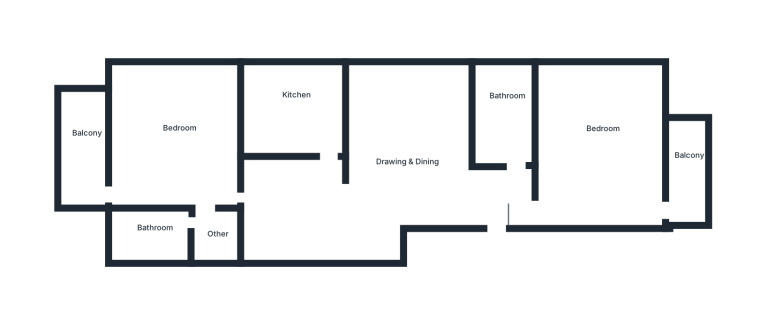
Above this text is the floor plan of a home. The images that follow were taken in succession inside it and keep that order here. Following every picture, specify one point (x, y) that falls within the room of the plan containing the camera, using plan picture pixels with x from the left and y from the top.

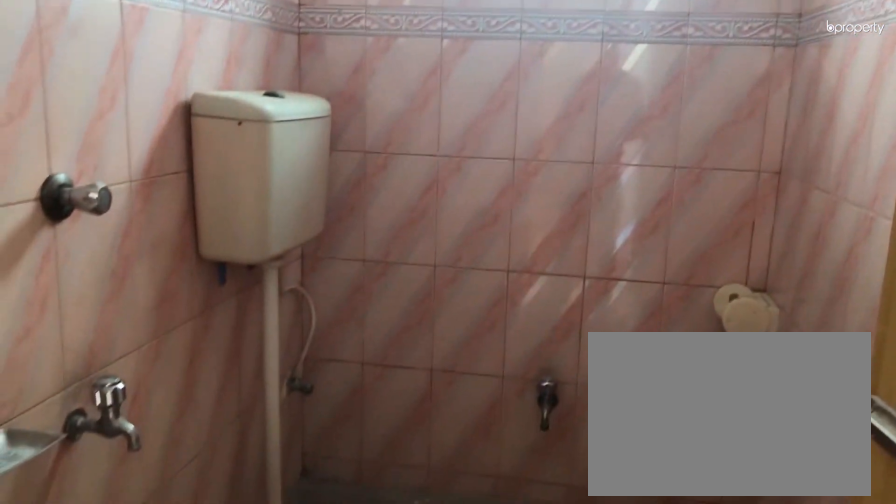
(508, 123)
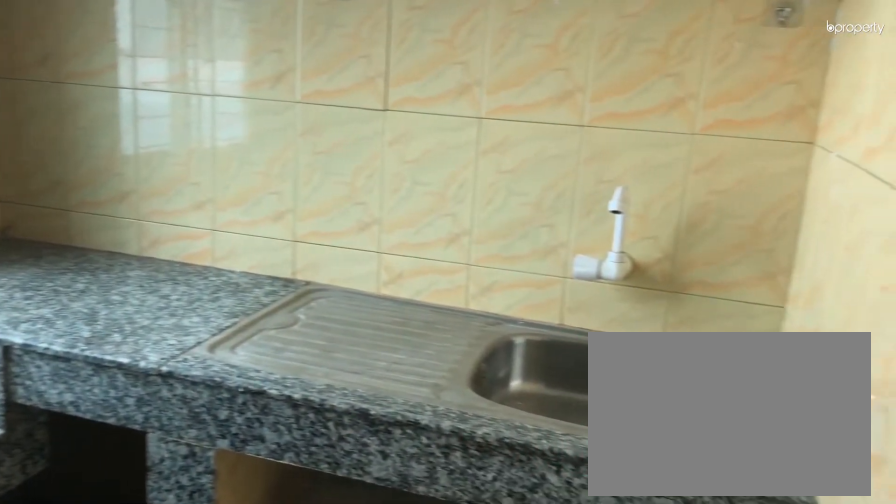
(300, 109)
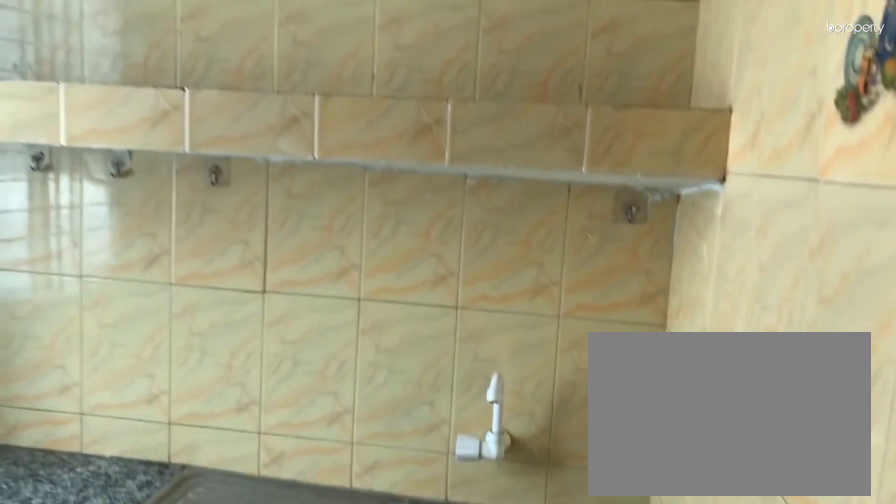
(300, 109)
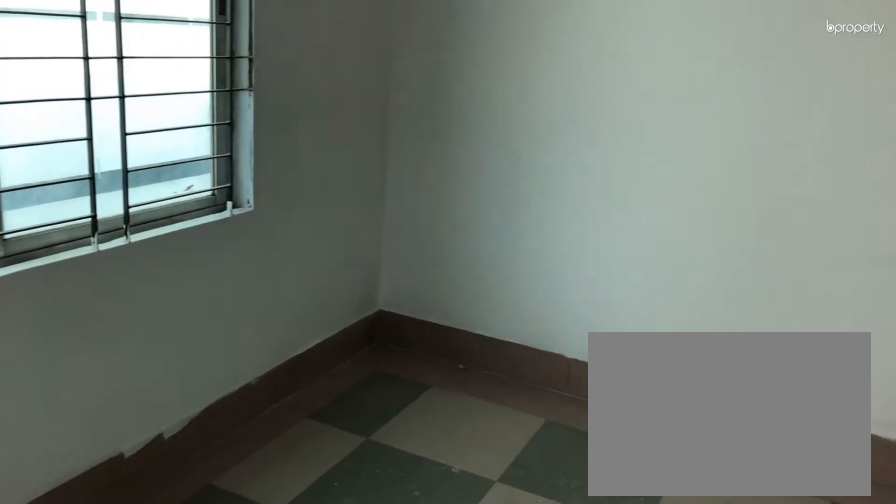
(175, 135)
